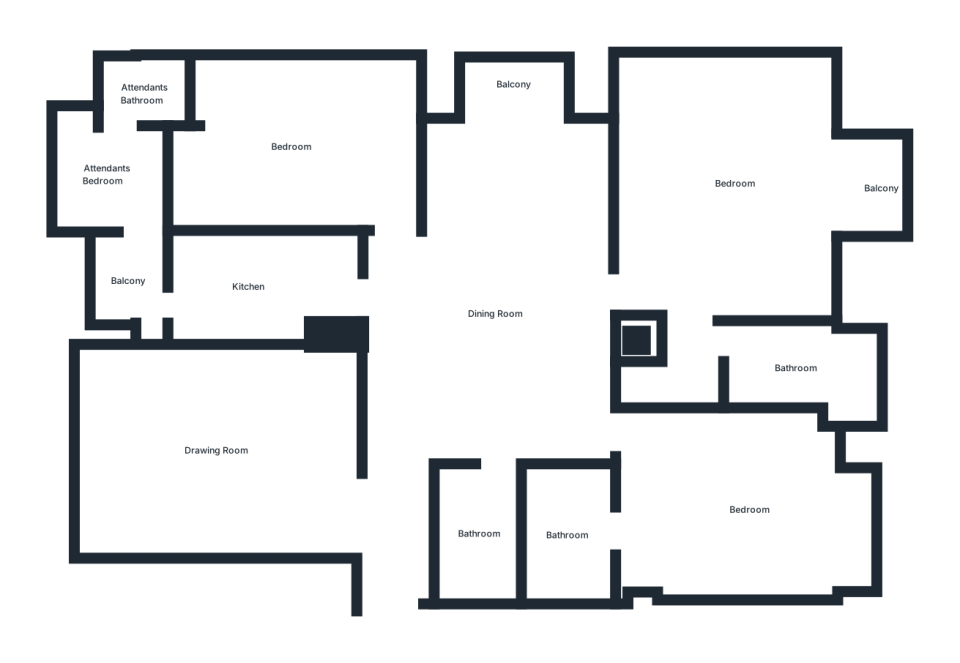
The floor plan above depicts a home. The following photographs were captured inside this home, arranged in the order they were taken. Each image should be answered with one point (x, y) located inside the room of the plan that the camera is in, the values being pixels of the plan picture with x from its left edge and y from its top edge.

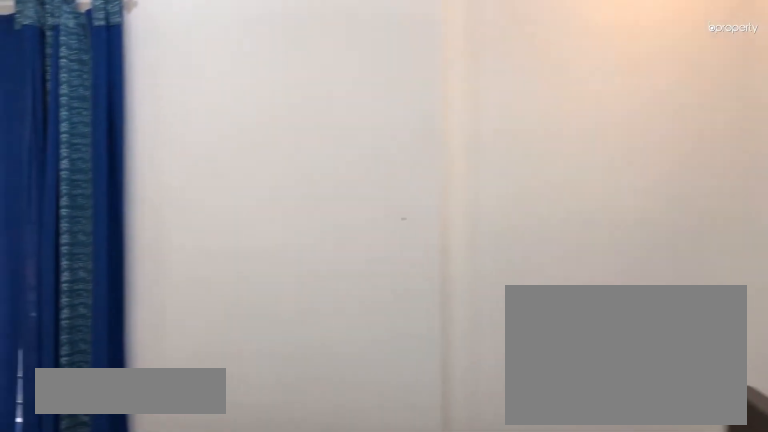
(289, 145)
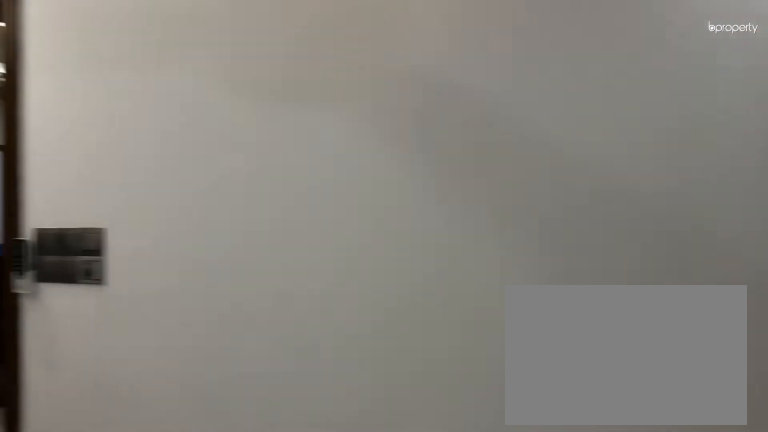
(290, 145)
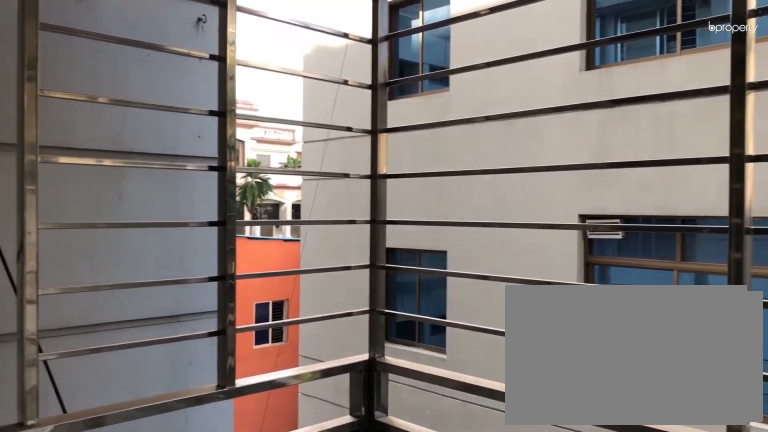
(516, 82)
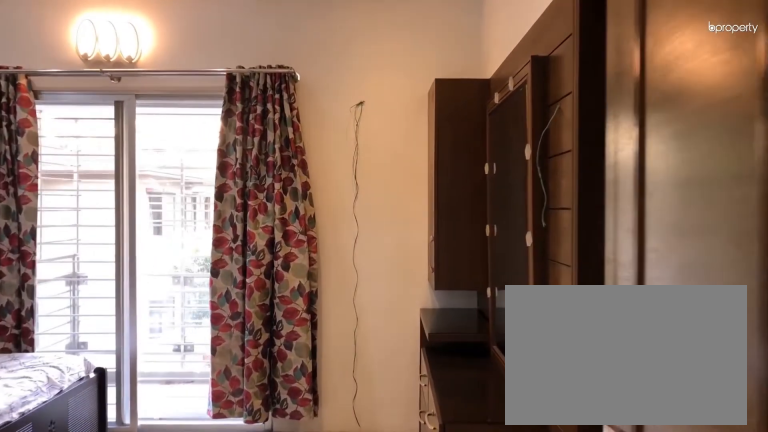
(735, 184)
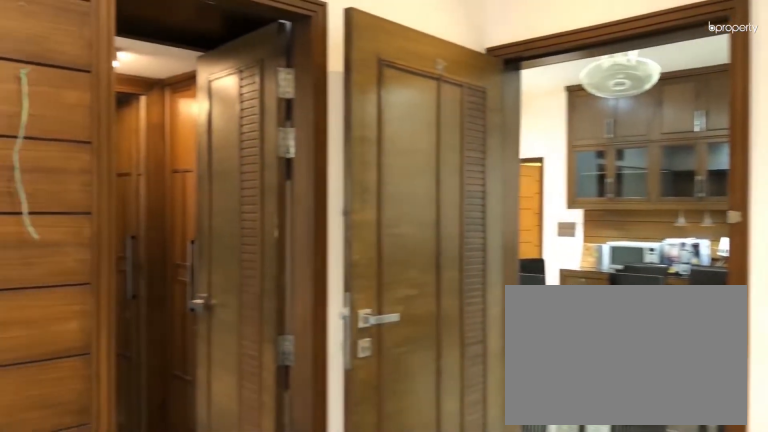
(736, 183)
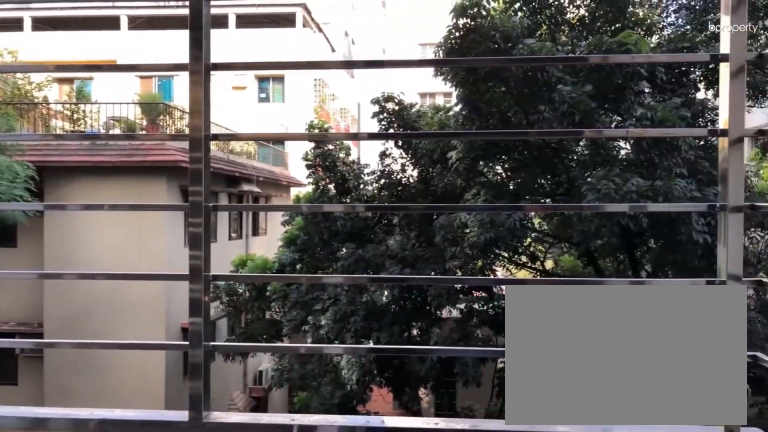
(886, 189)
